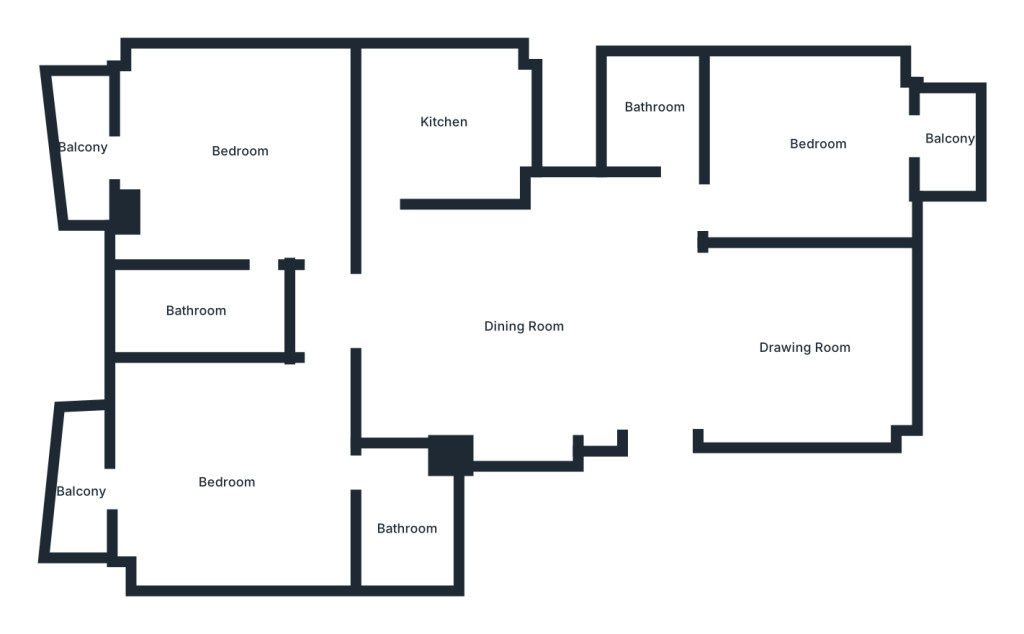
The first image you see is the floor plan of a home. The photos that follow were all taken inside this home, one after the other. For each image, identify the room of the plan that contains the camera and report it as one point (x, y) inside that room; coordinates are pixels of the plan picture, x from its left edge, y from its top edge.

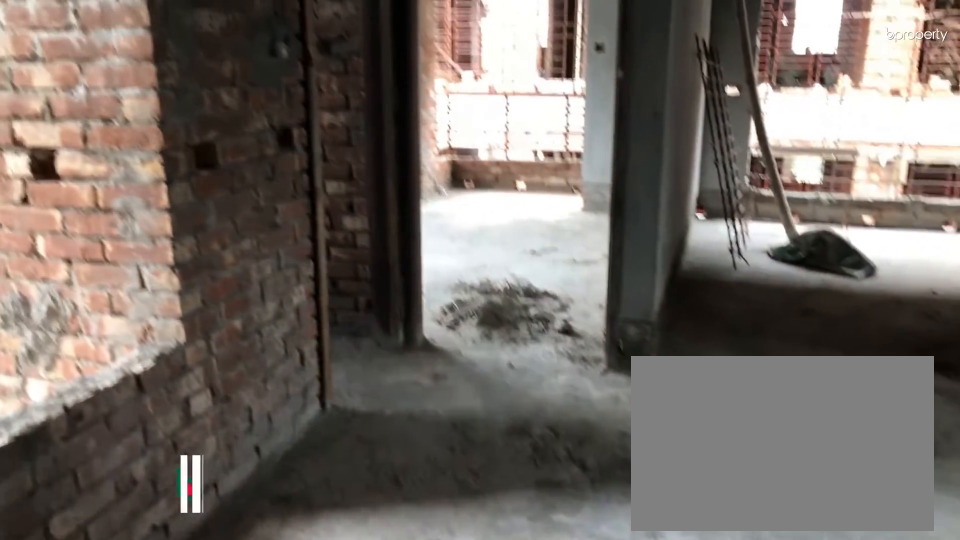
(513, 326)
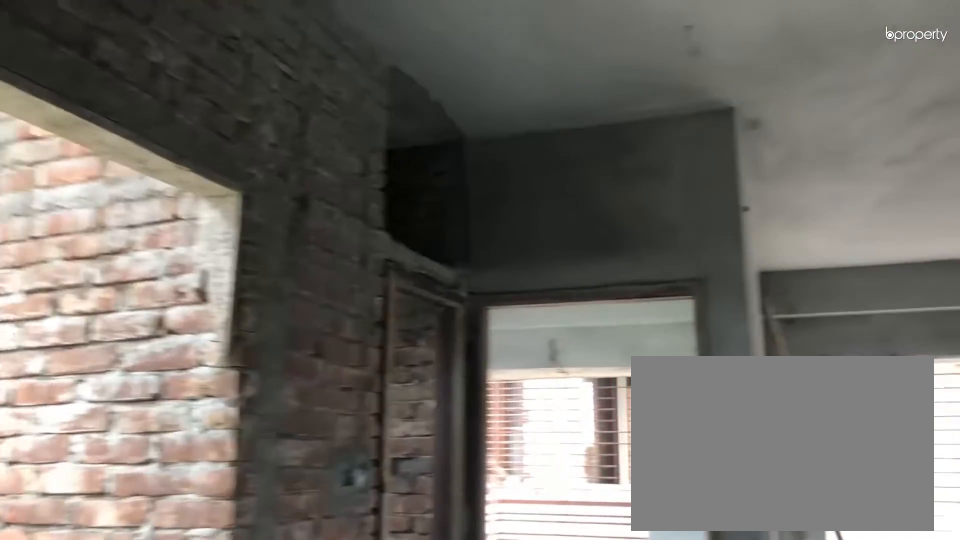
(513, 326)
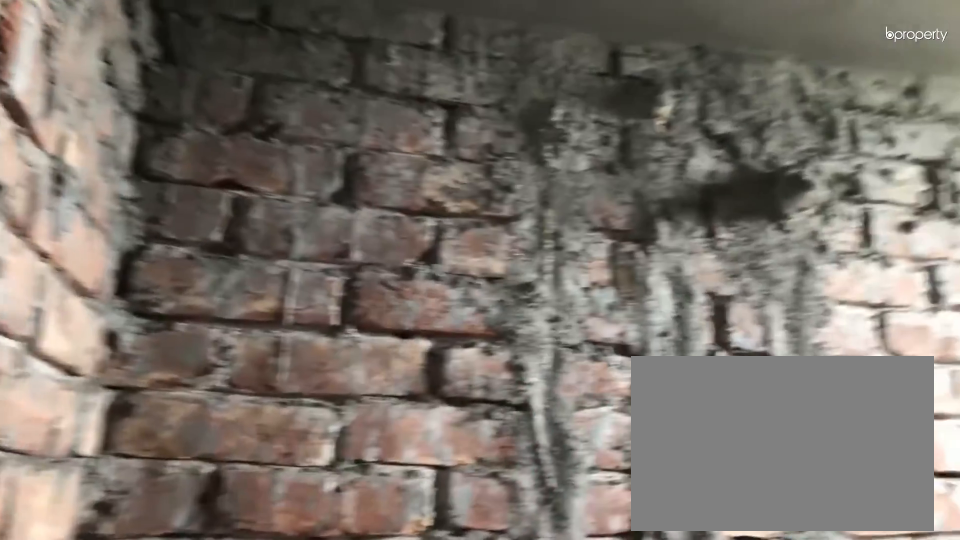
(653, 109)
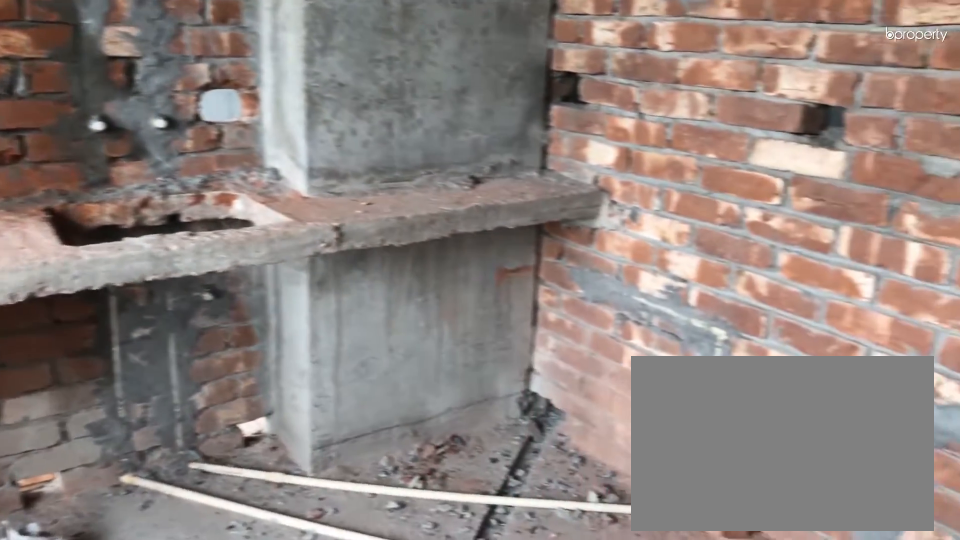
(446, 123)
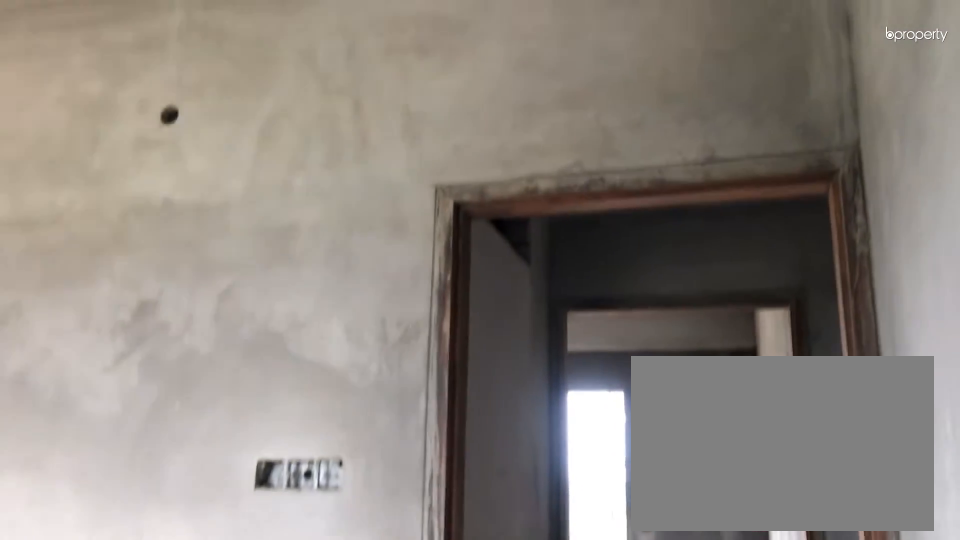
(232, 481)
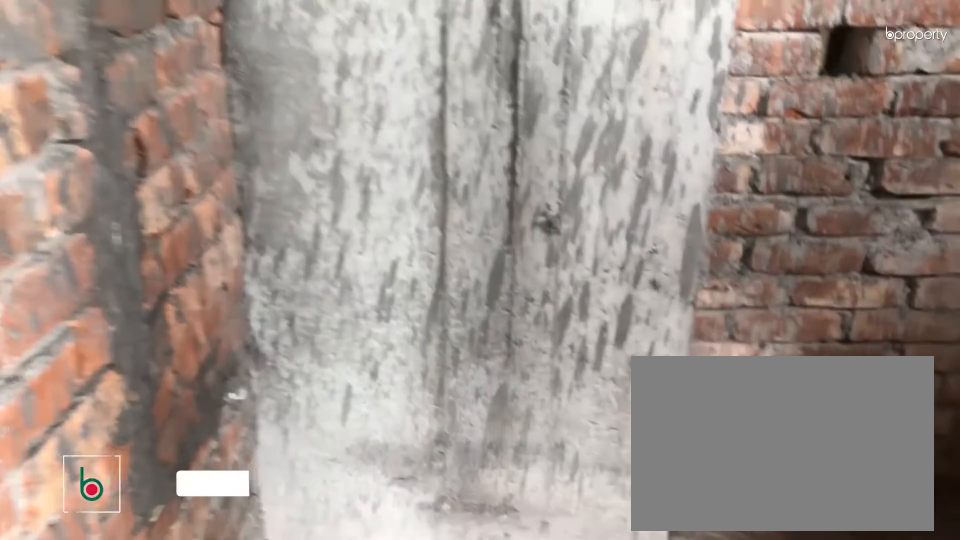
(402, 531)
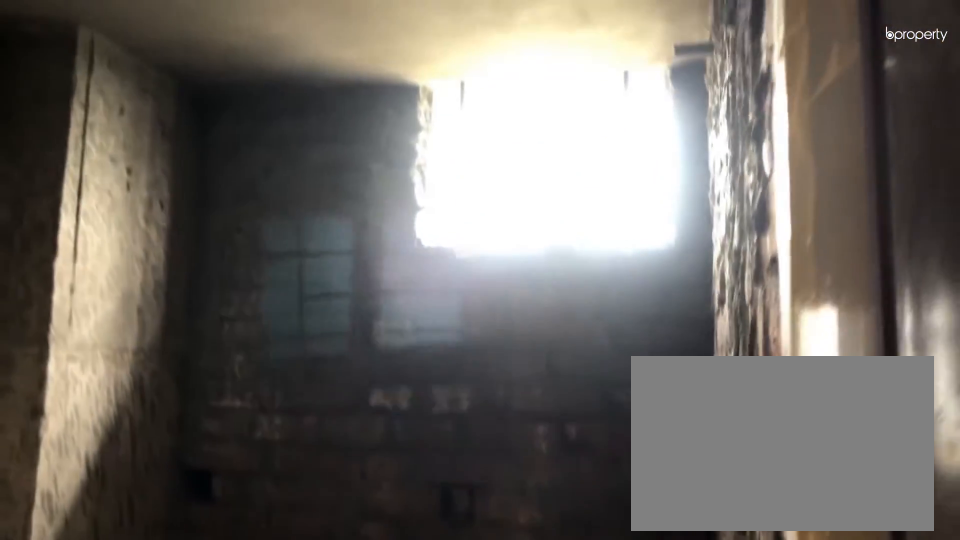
(402, 531)
